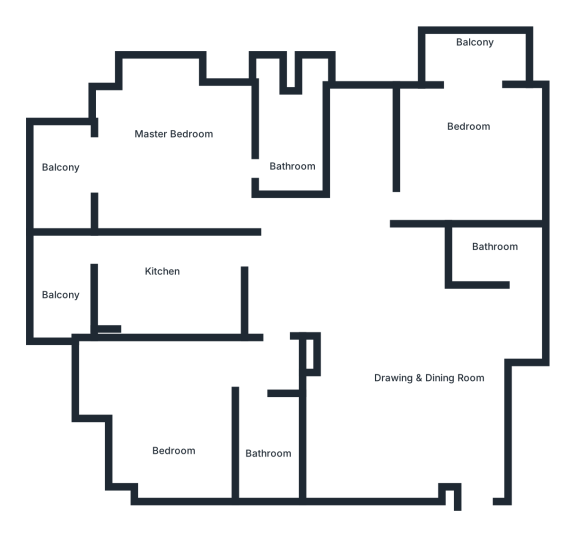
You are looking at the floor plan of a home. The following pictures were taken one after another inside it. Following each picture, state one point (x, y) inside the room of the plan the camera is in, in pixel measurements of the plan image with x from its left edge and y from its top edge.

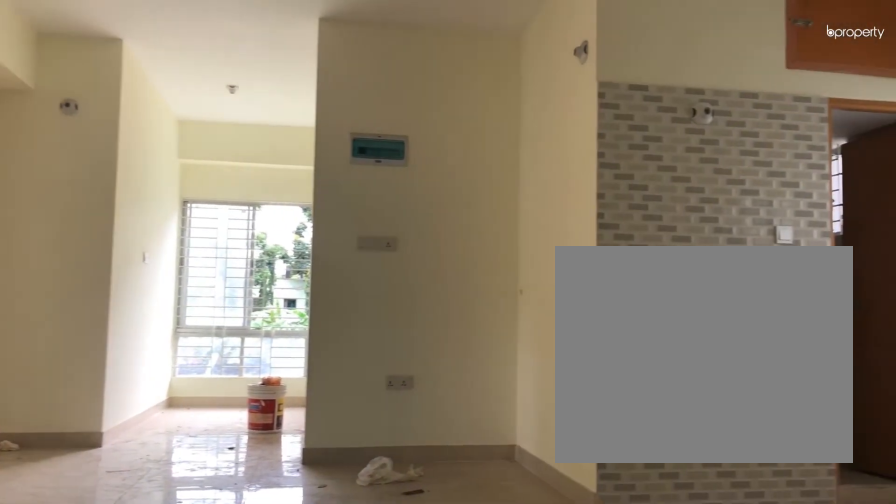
(371, 316)
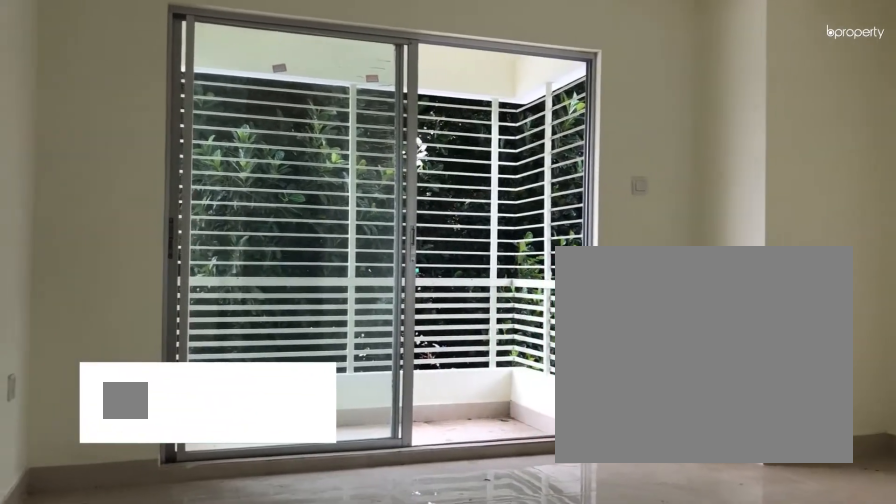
(174, 156)
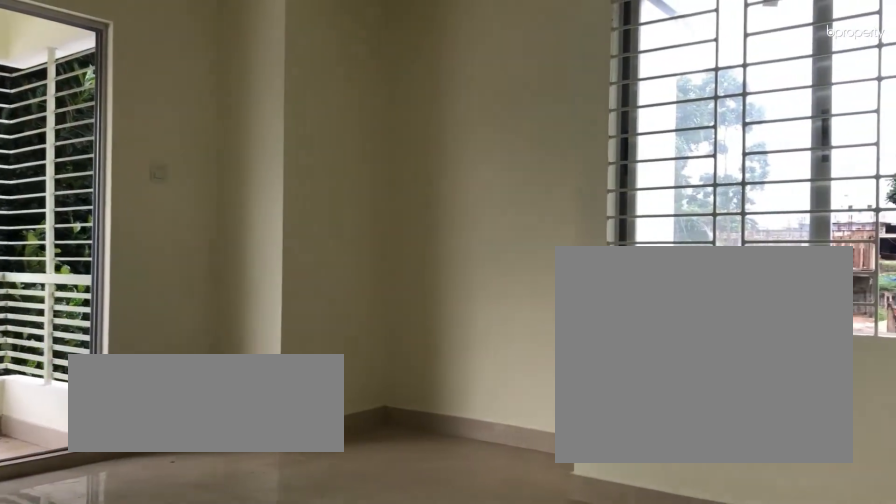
(174, 156)
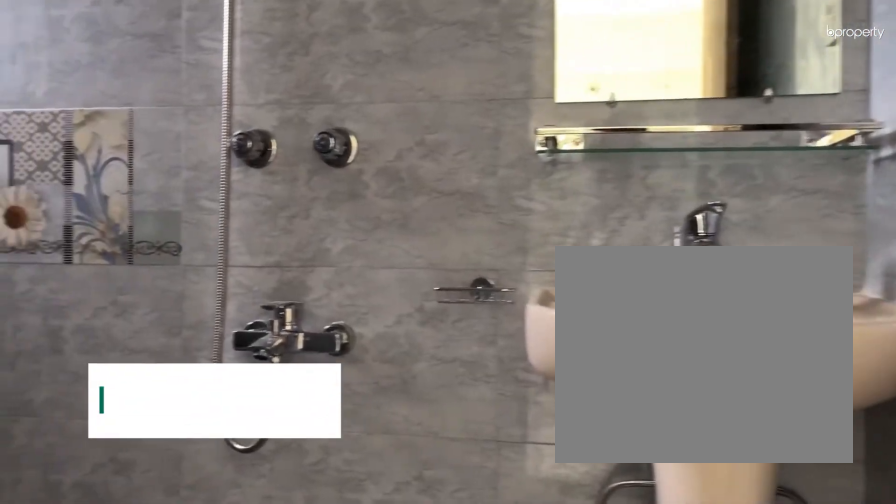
(282, 140)
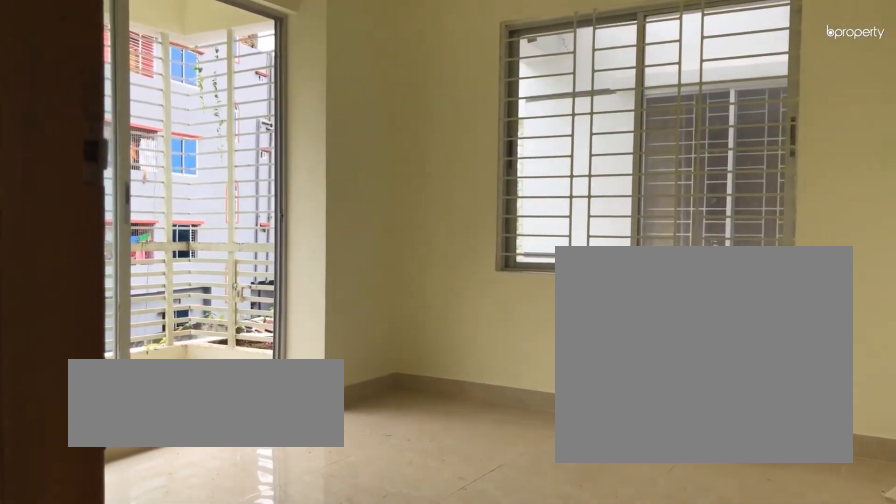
(466, 145)
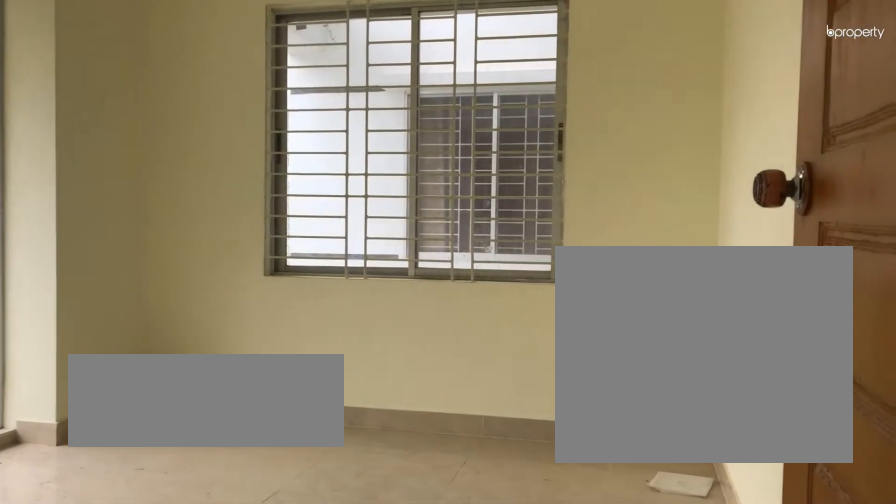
(466, 145)
